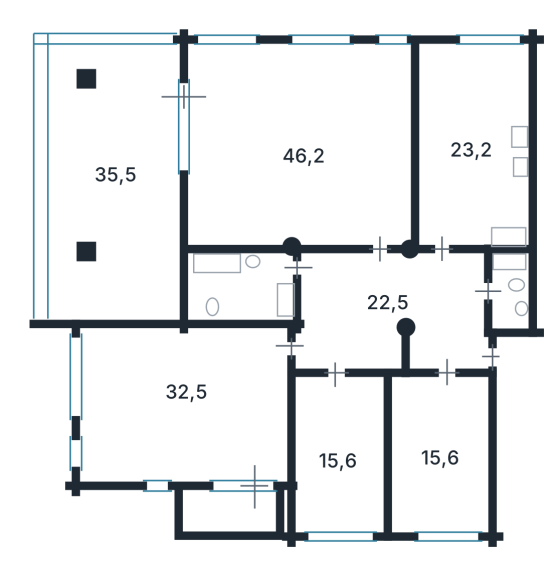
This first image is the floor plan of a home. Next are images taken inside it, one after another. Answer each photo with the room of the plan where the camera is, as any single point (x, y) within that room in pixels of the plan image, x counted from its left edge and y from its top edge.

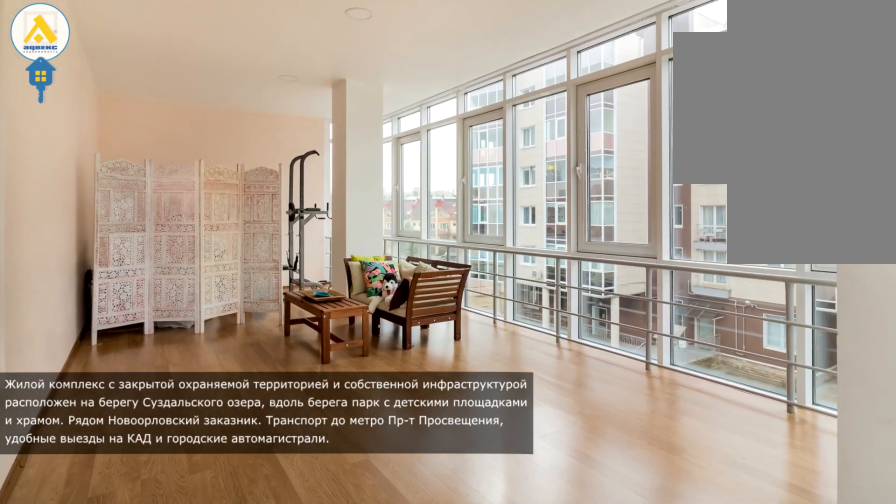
(116, 179)
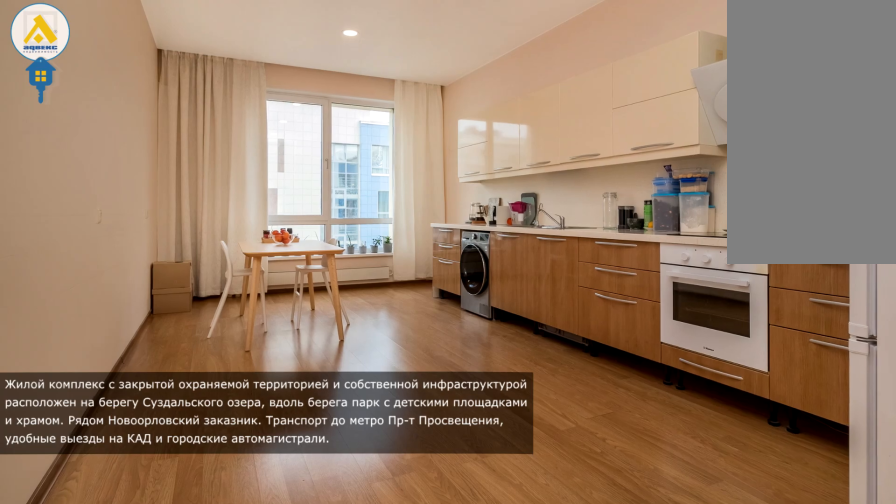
(472, 150)
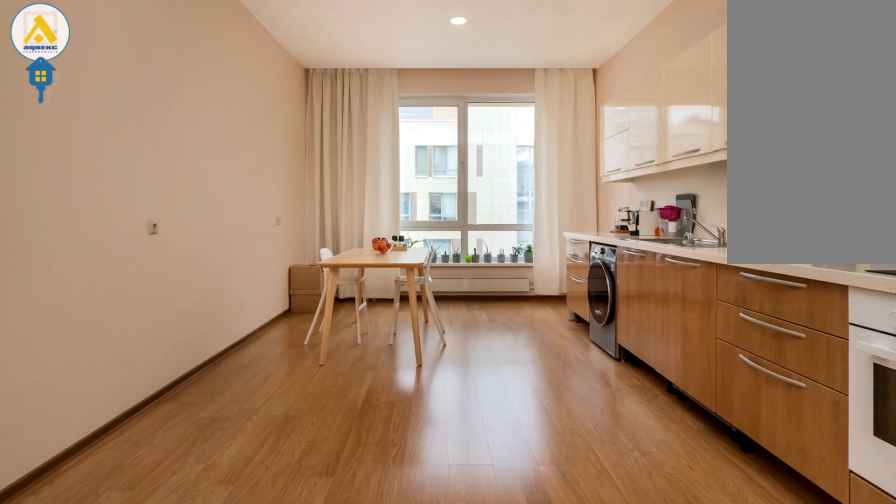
(472, 150)
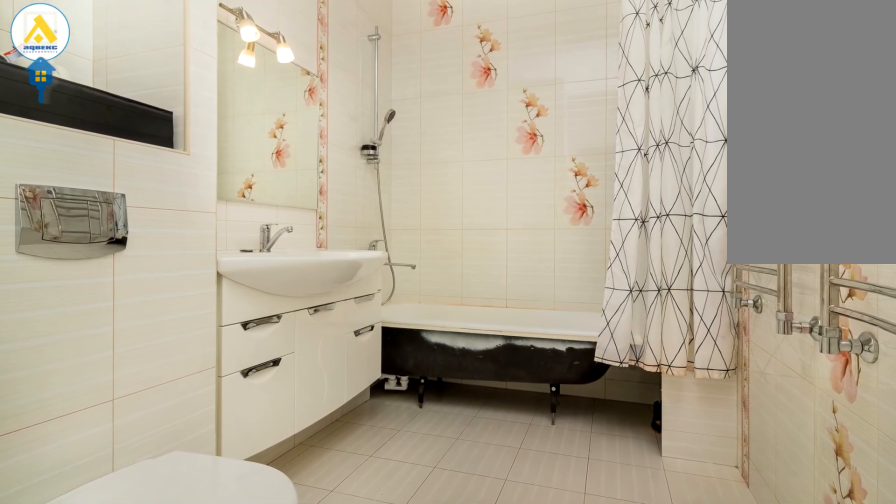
(238, 286)
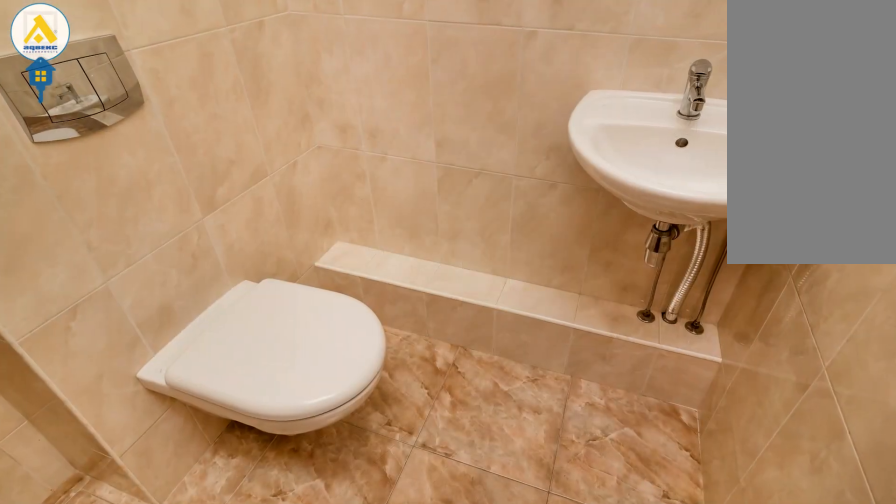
(498, 281)
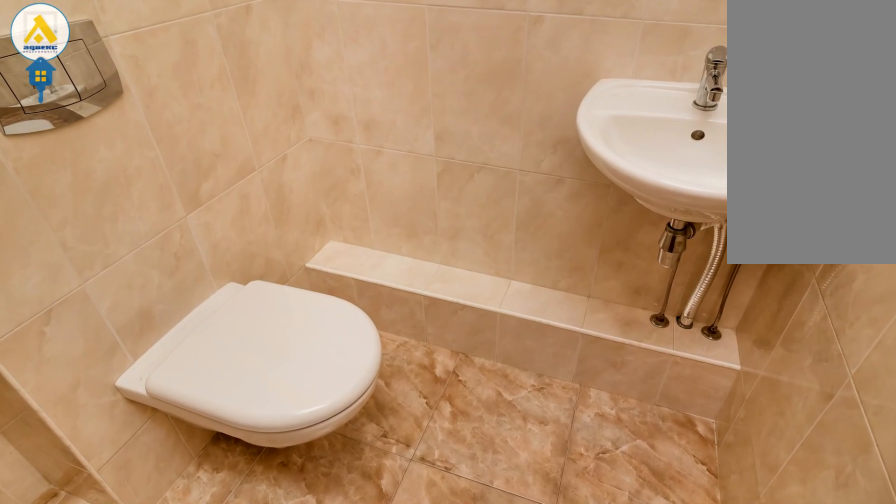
(498, 281)
